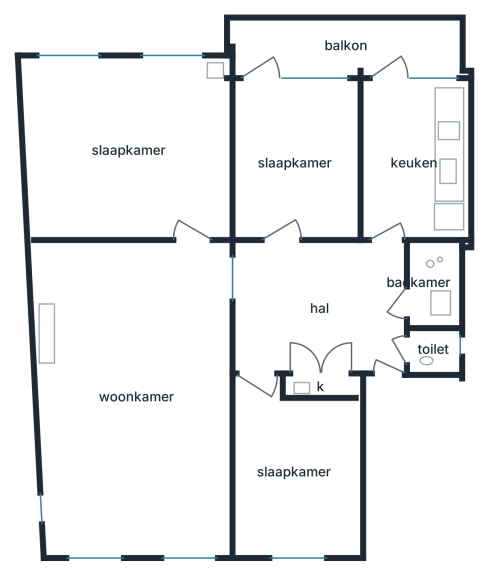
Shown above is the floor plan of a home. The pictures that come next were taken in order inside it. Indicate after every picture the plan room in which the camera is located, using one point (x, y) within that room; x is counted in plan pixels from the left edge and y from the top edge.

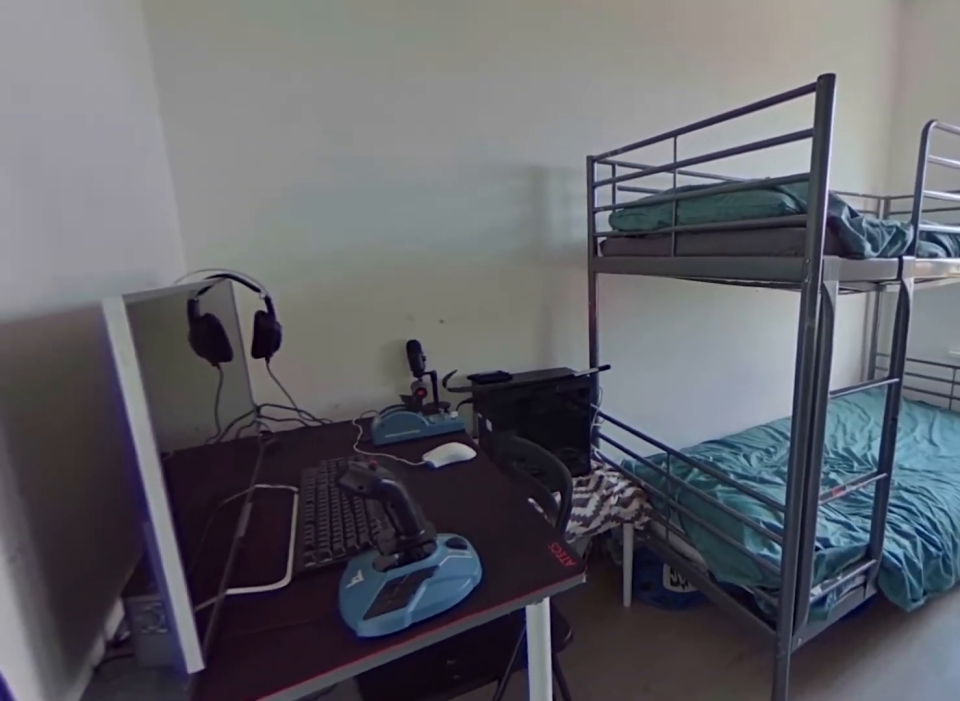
(294, 472)
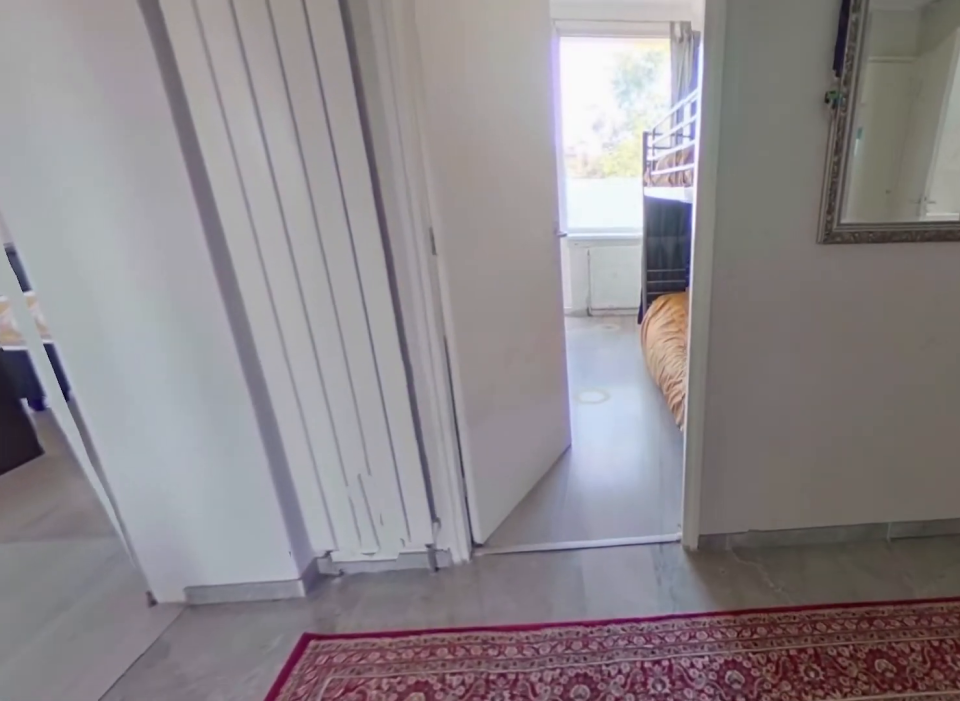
(318, 304)
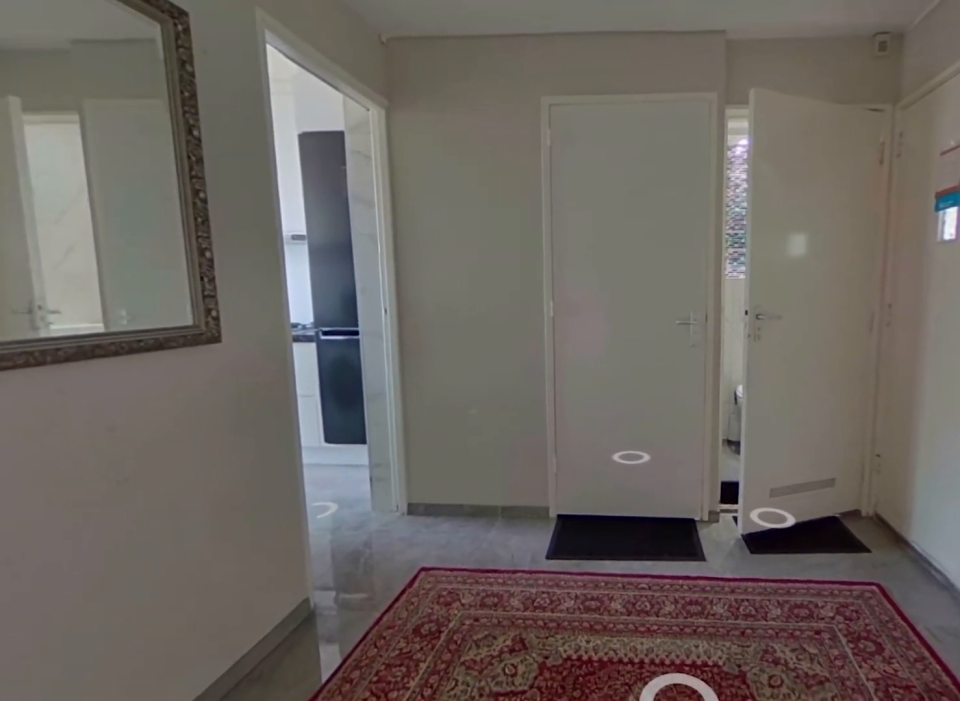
(318, 304)
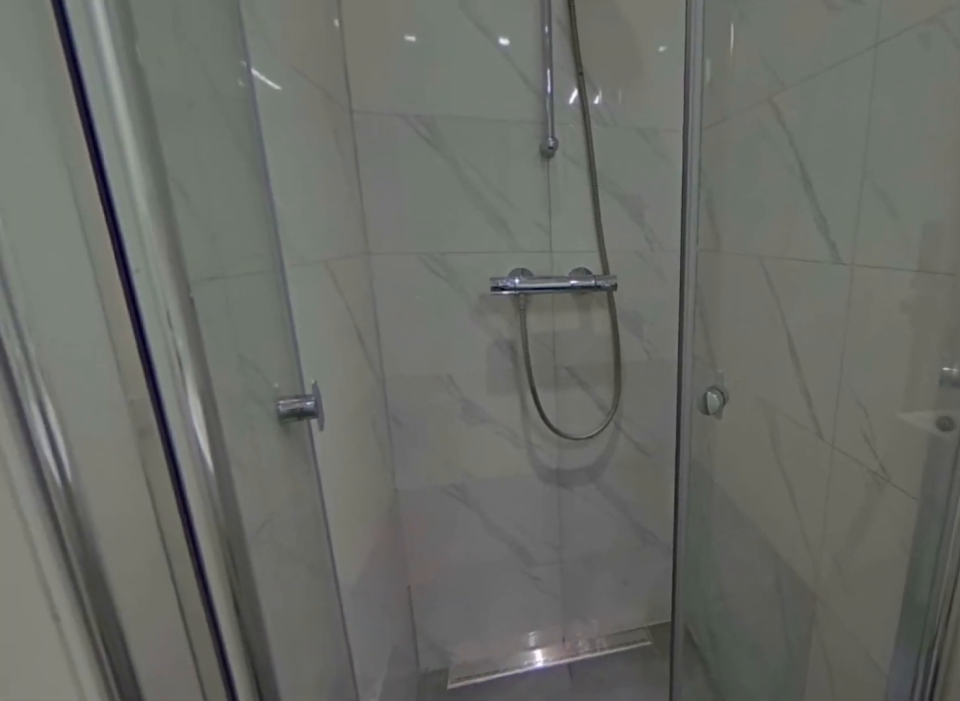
(432, 284)
